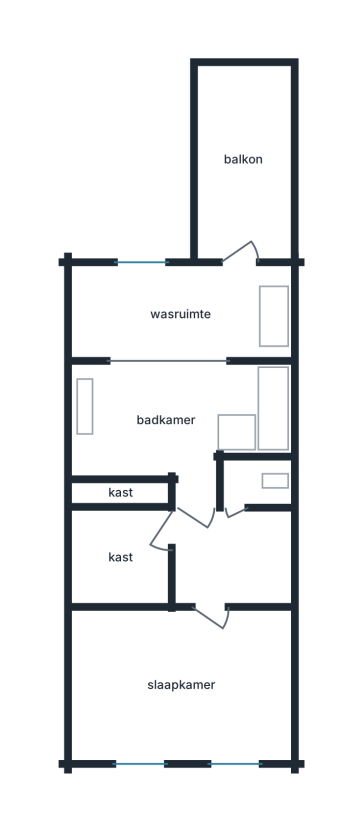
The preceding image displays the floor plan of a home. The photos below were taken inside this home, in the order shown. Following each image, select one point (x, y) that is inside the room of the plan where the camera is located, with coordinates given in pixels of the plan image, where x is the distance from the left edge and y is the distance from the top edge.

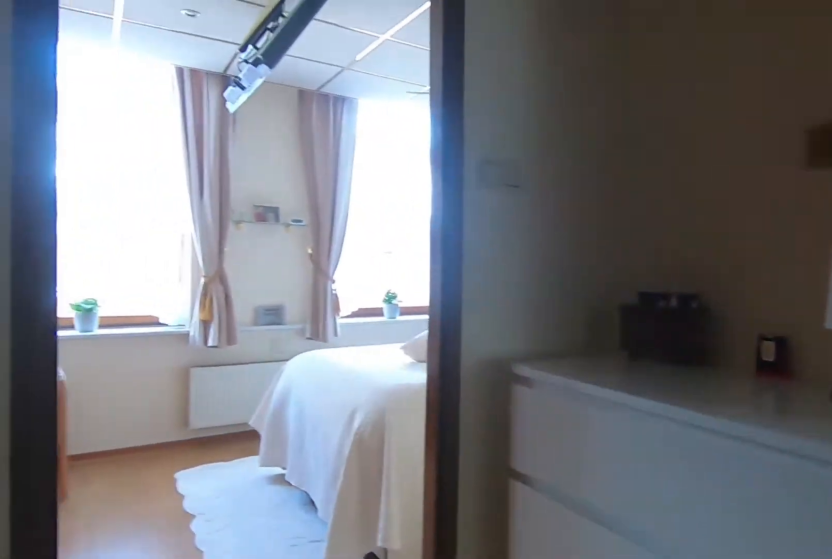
(215, 543)
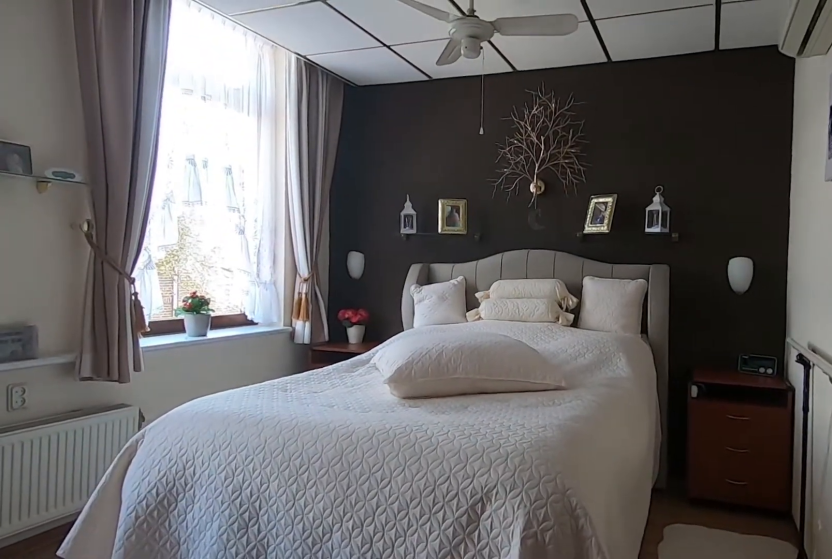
(179, 688)
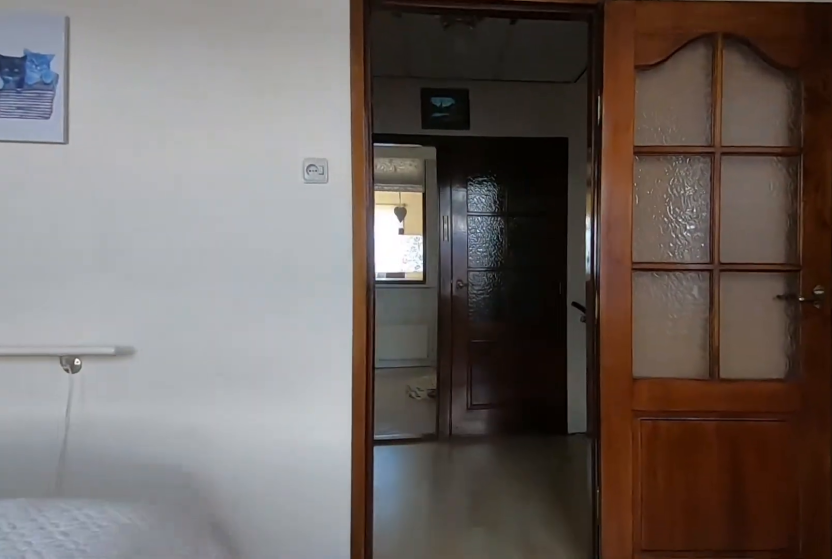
(179, 688)
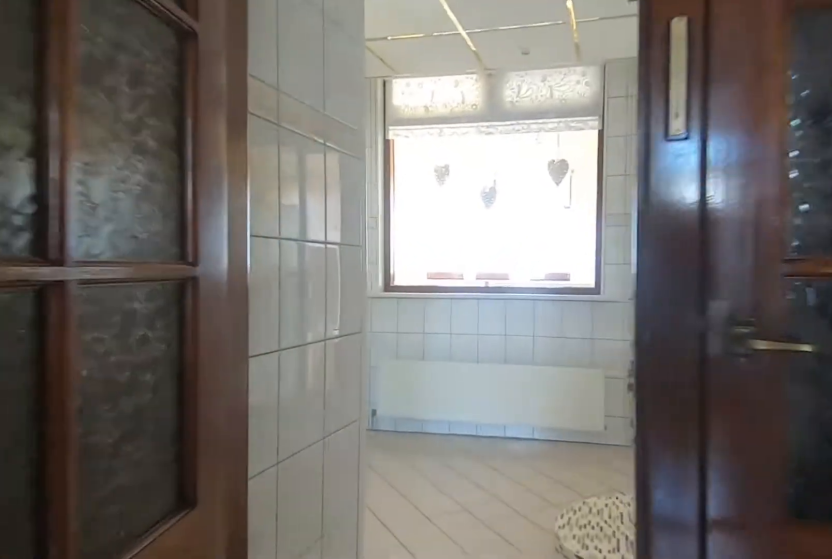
(215, 541)
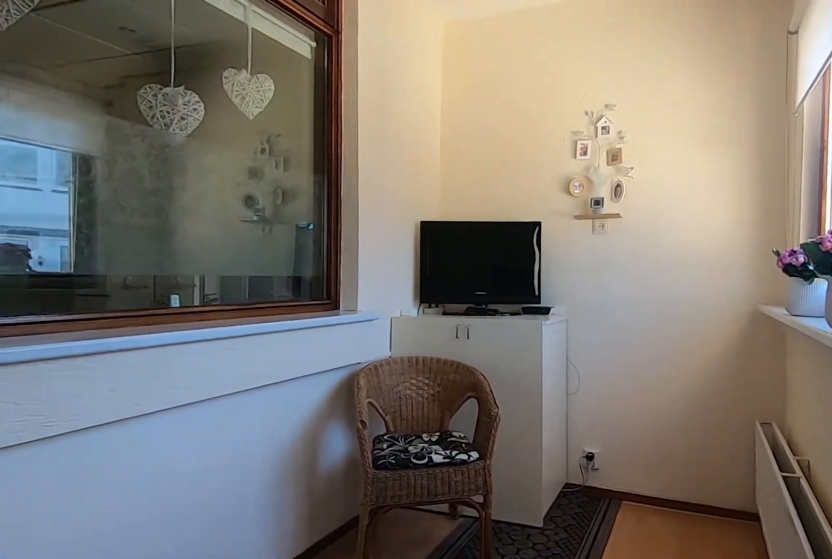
(156, 312)
